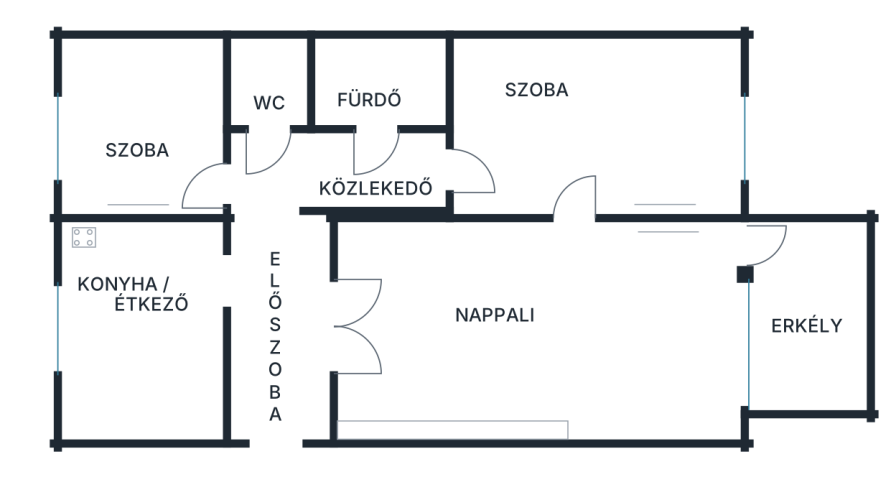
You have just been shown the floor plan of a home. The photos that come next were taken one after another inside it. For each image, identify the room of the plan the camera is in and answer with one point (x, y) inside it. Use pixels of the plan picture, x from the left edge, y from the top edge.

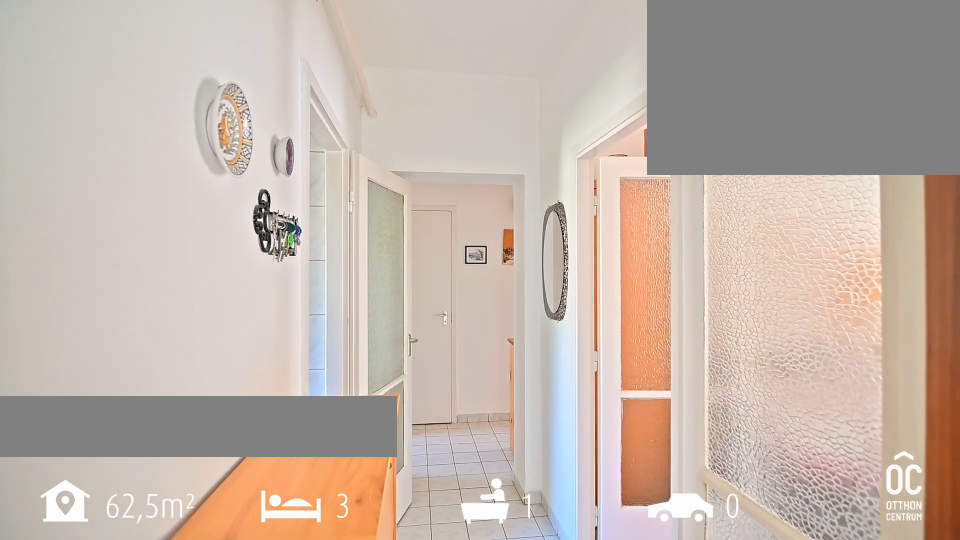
(277, 317)
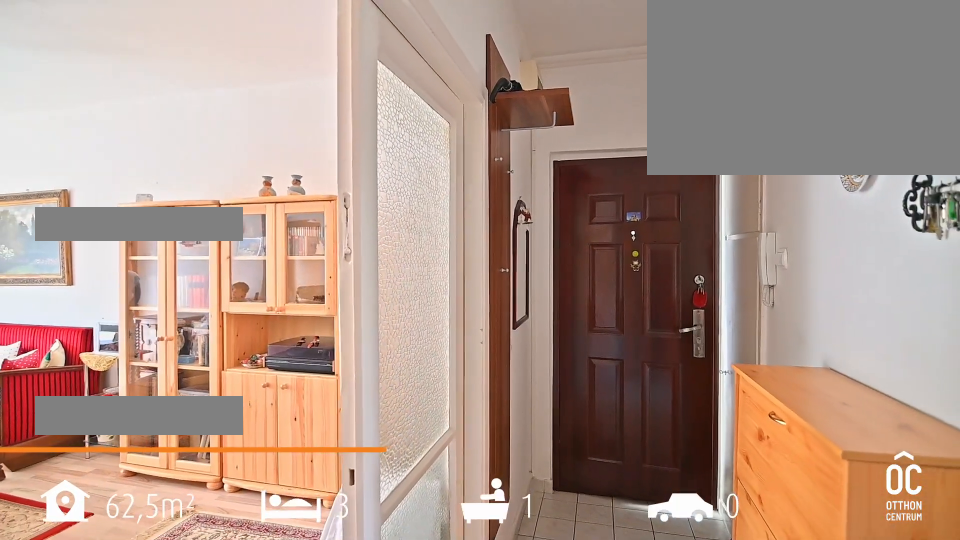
(277, 316)
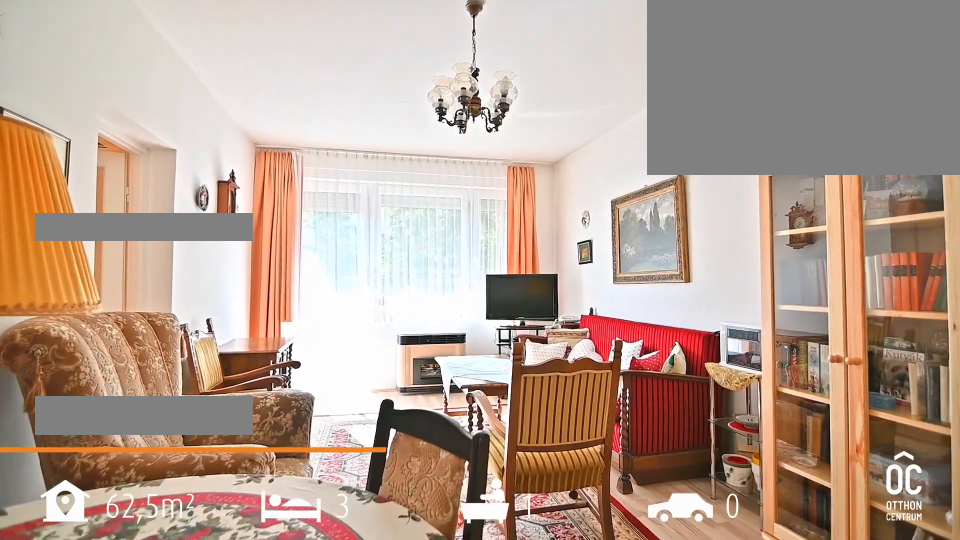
(532, 334)
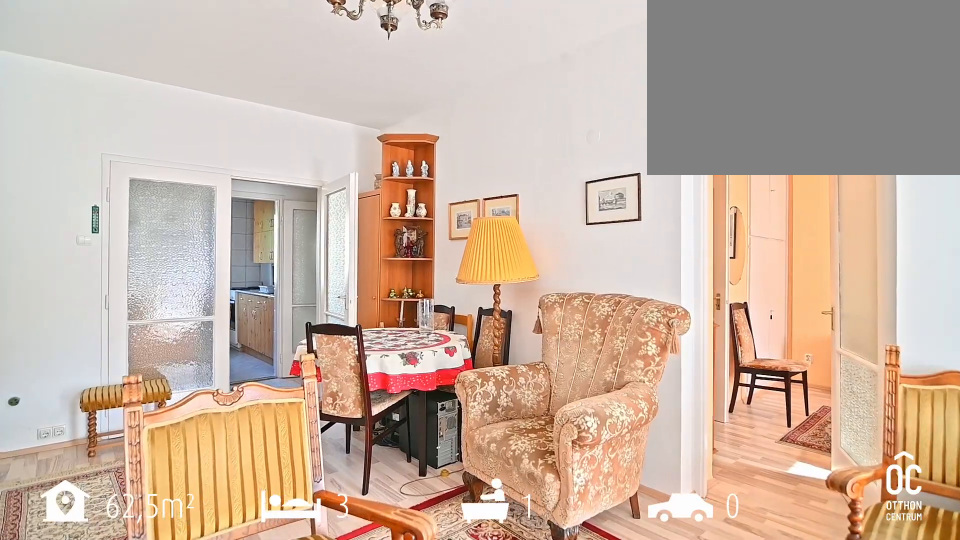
(532, 334)
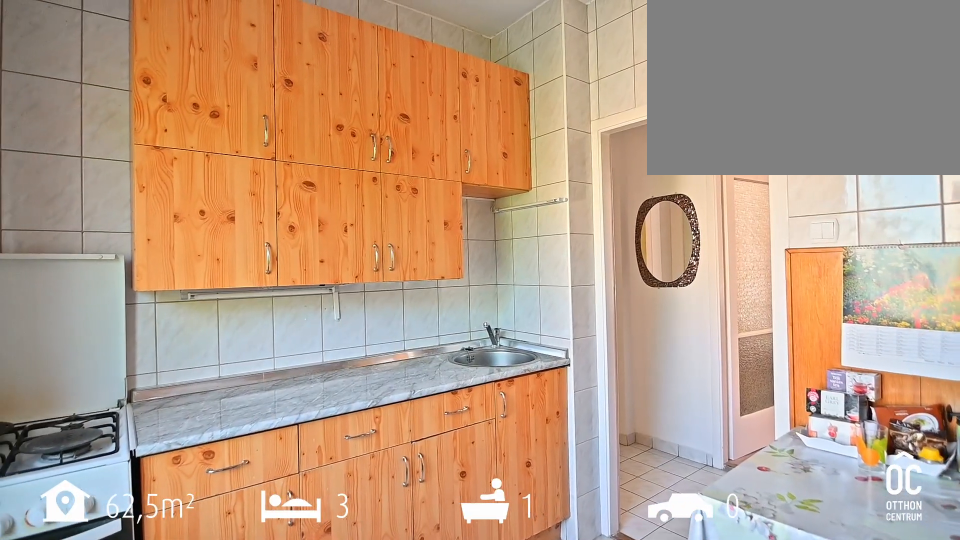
(139, 329)
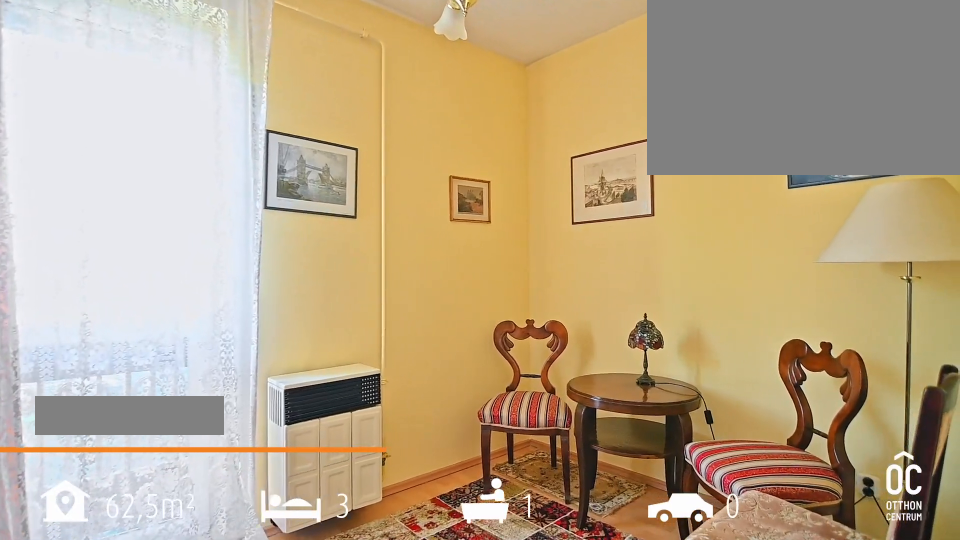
(139, 130)
